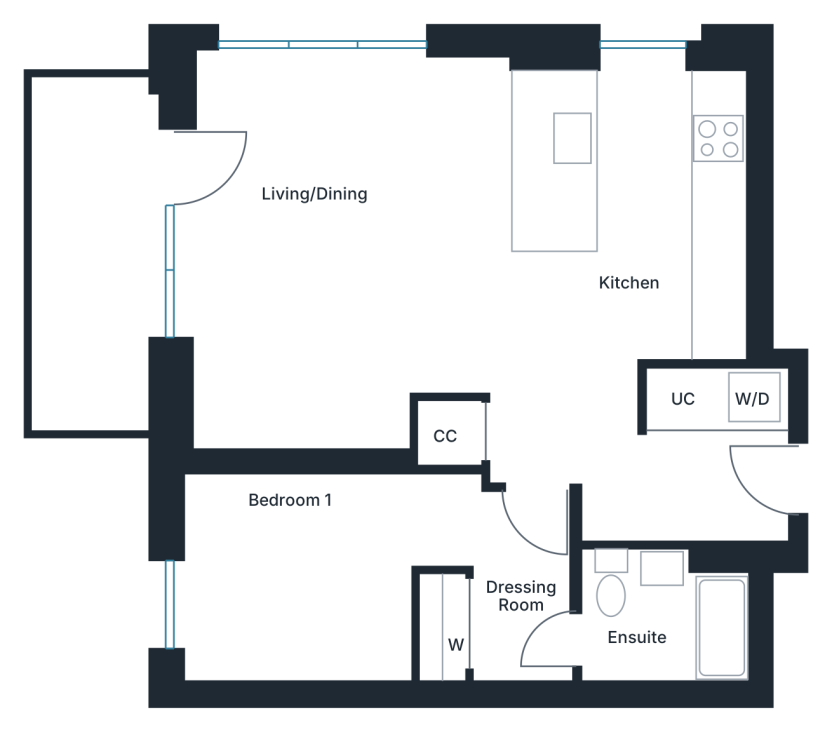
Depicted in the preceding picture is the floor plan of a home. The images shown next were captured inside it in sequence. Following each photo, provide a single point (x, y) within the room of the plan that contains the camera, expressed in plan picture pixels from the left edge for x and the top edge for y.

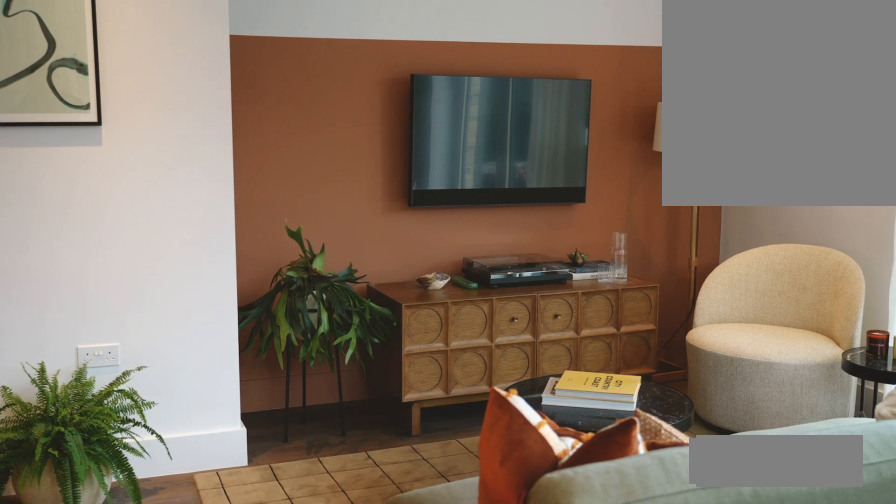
(284, 292)
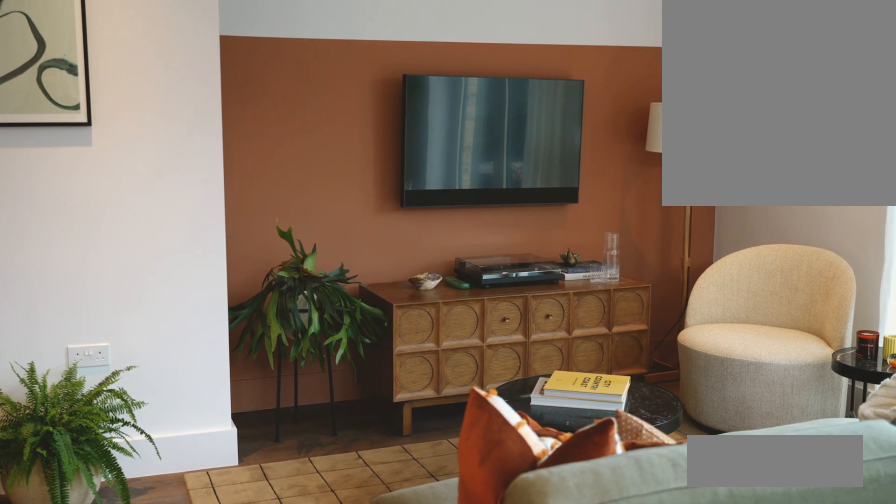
(284, 292)
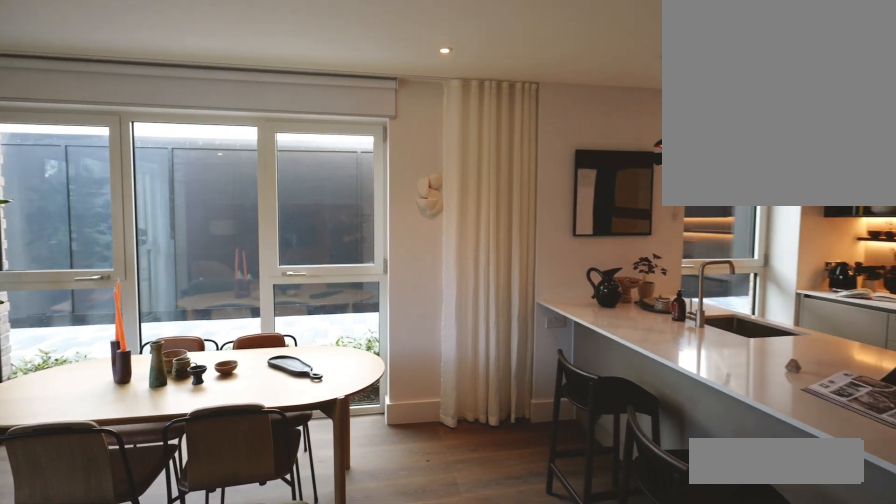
(303, 101)
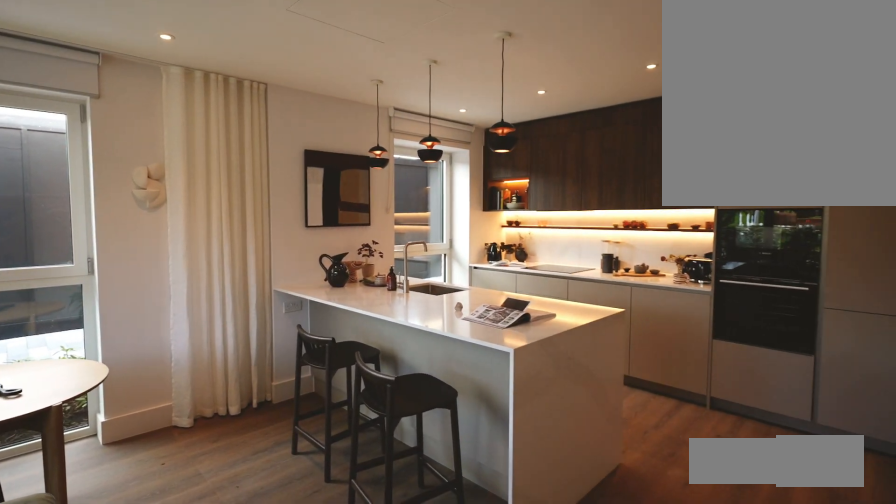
(303, 101)
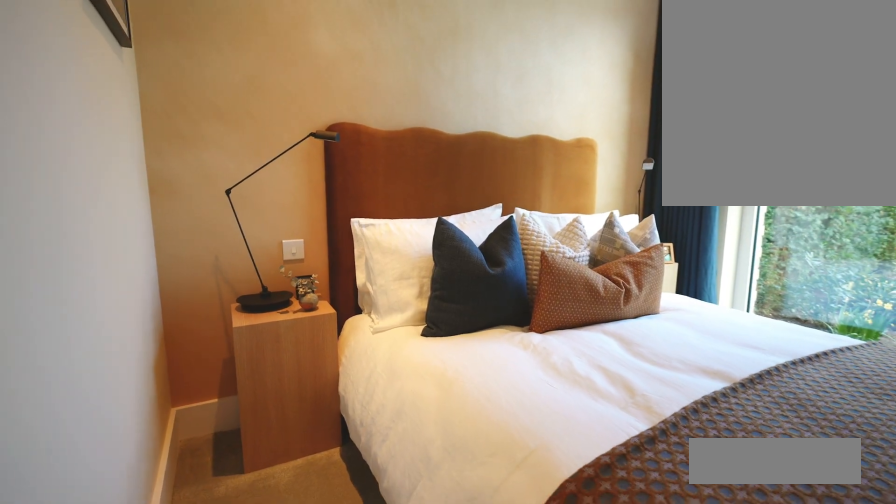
(334, 568)
